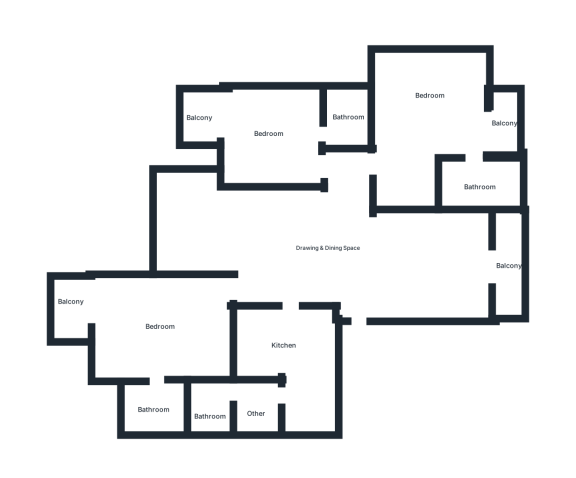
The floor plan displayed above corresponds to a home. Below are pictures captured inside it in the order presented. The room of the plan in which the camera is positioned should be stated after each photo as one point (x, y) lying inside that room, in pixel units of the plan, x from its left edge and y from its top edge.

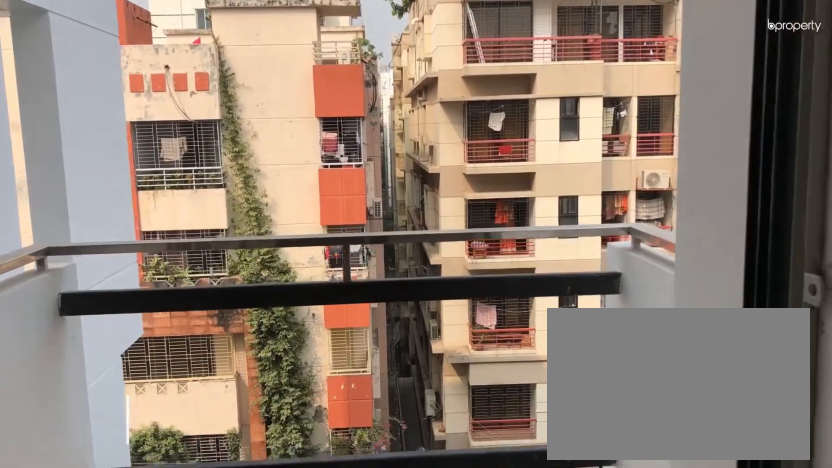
(236, 125)
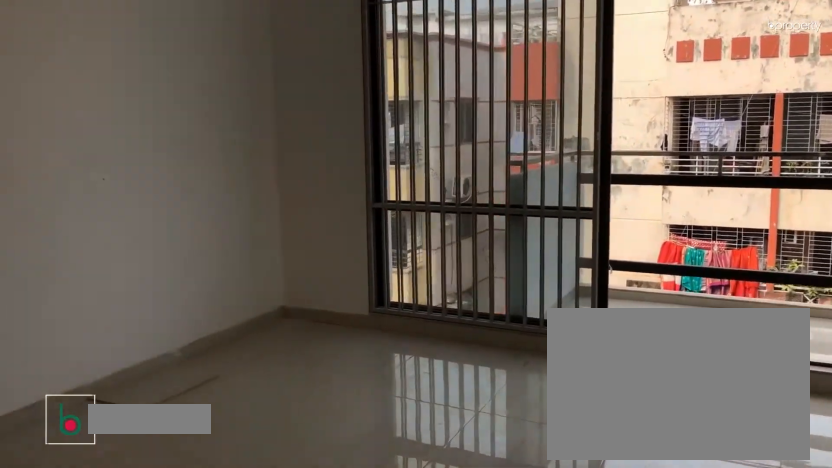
(166, 332)
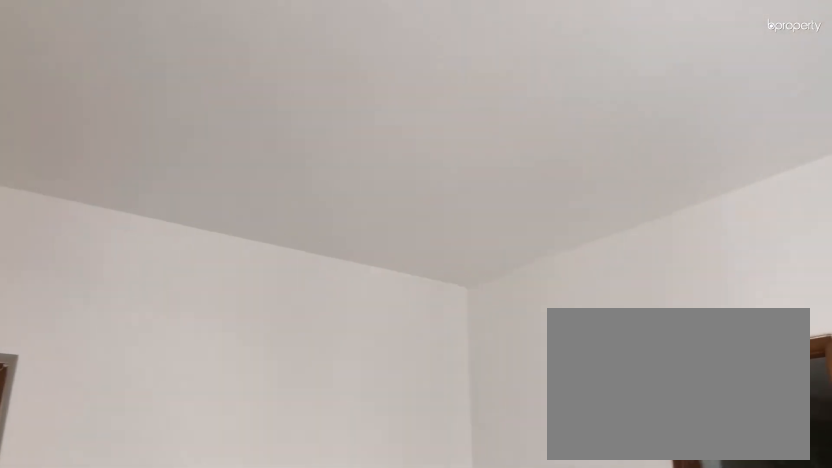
(166, 332)
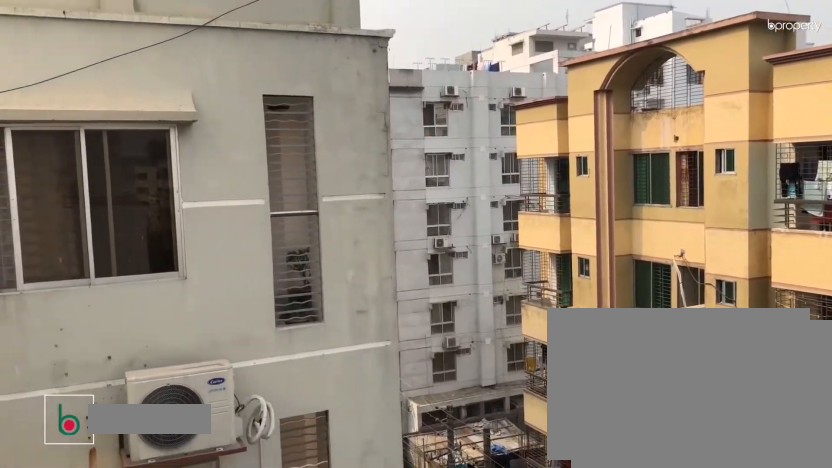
(72, 308)
